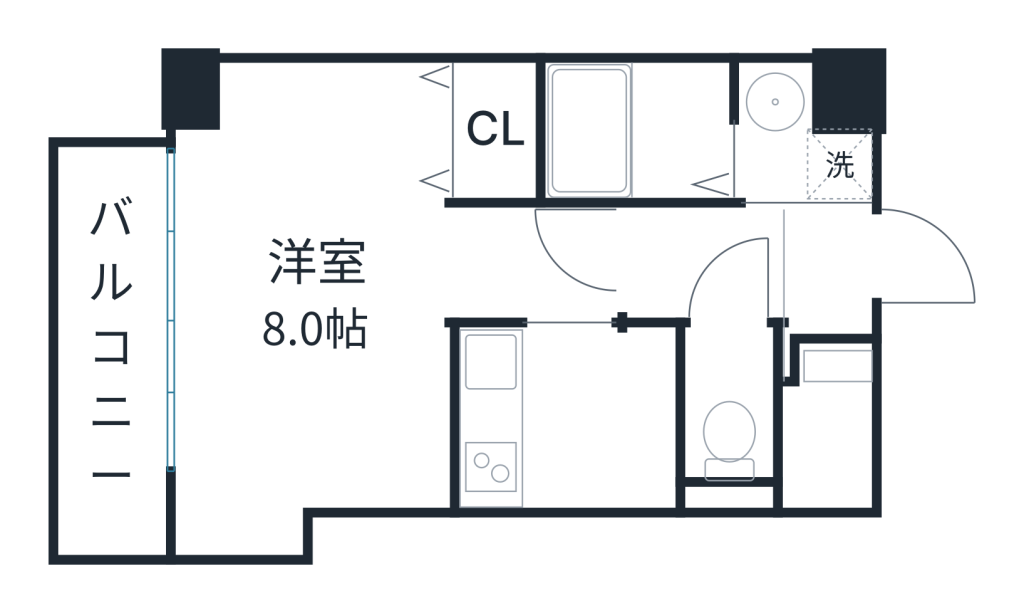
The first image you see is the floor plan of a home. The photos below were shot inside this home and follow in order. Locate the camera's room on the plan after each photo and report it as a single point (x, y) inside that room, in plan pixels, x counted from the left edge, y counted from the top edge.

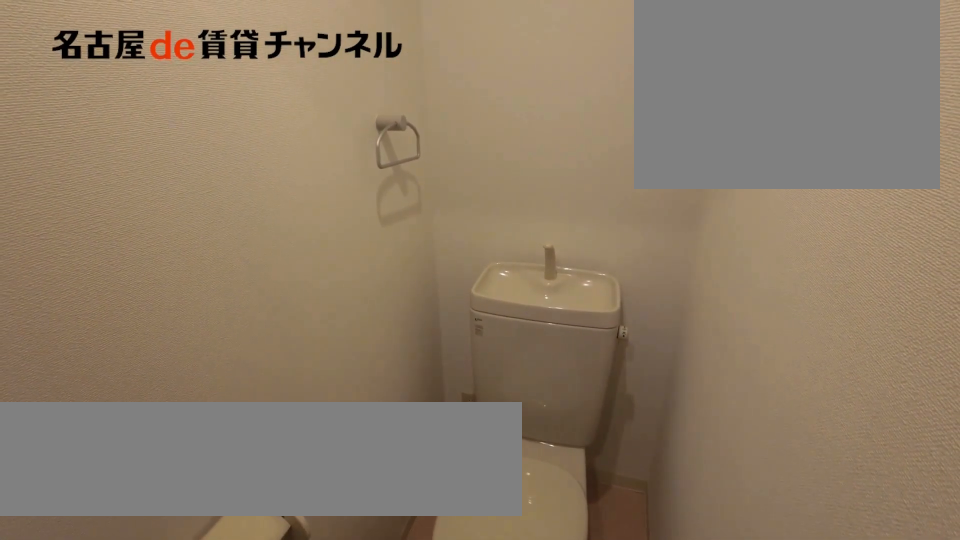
(729, 406)
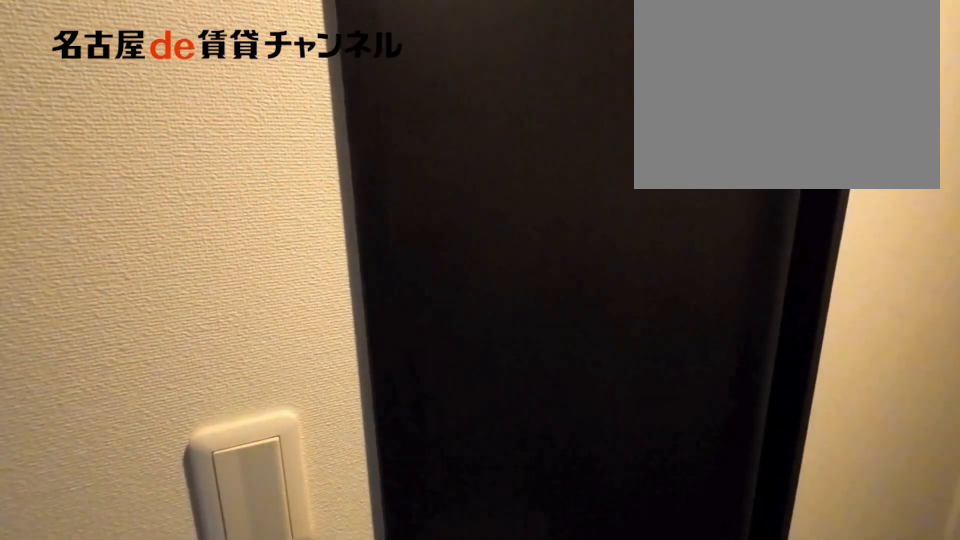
(705, 264)
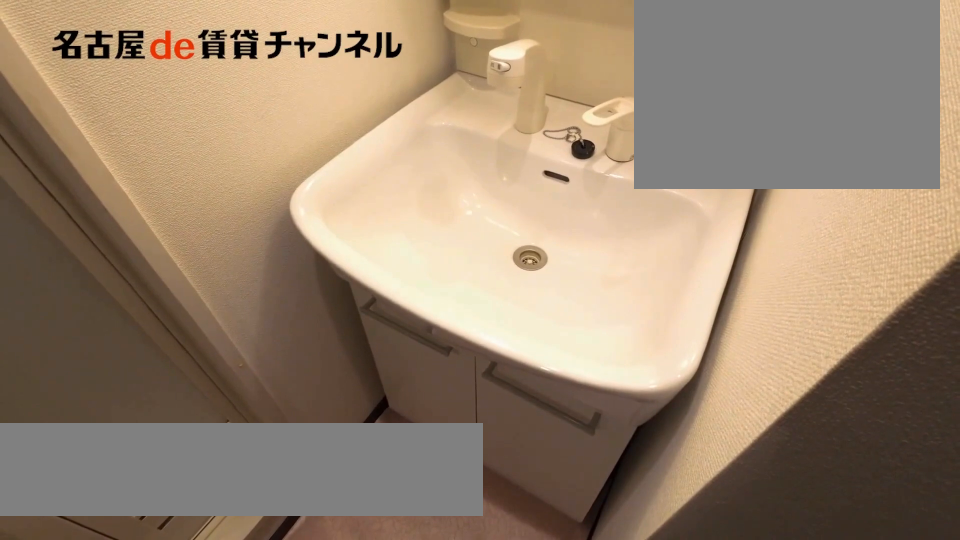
(796, 139)
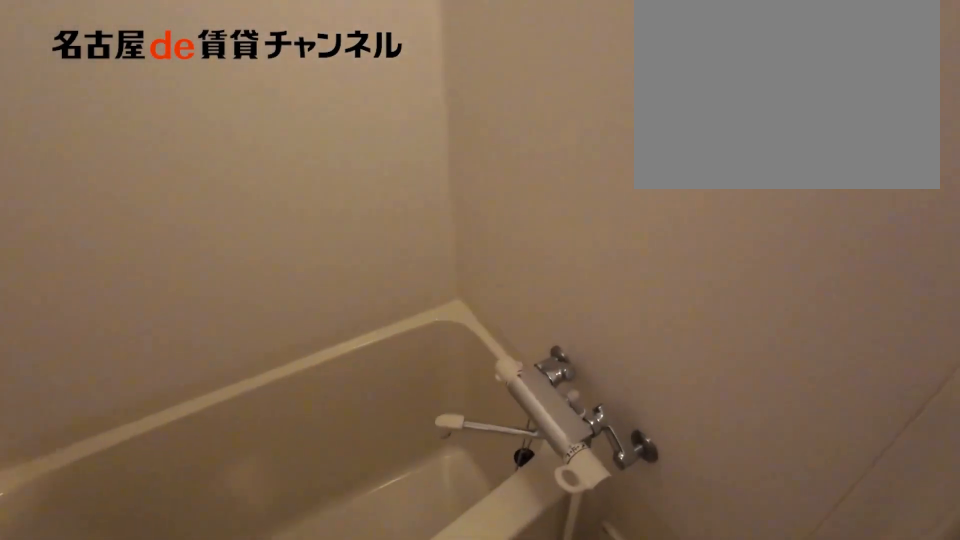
(638, 130)
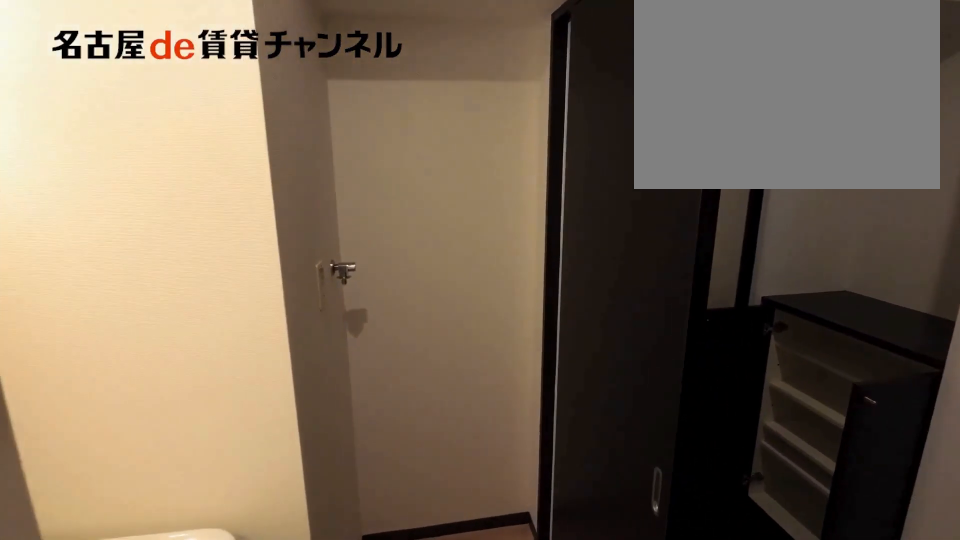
(796, 139)
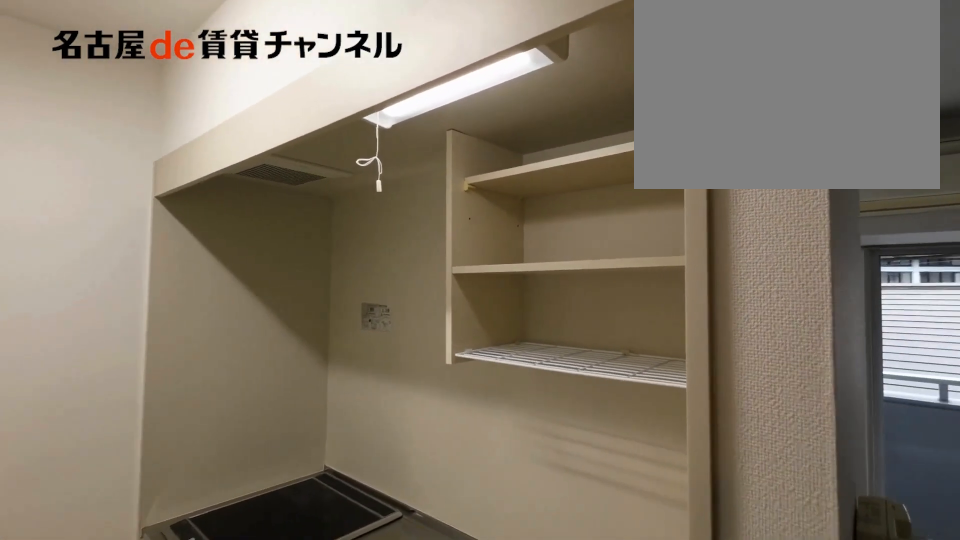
(566, 417)
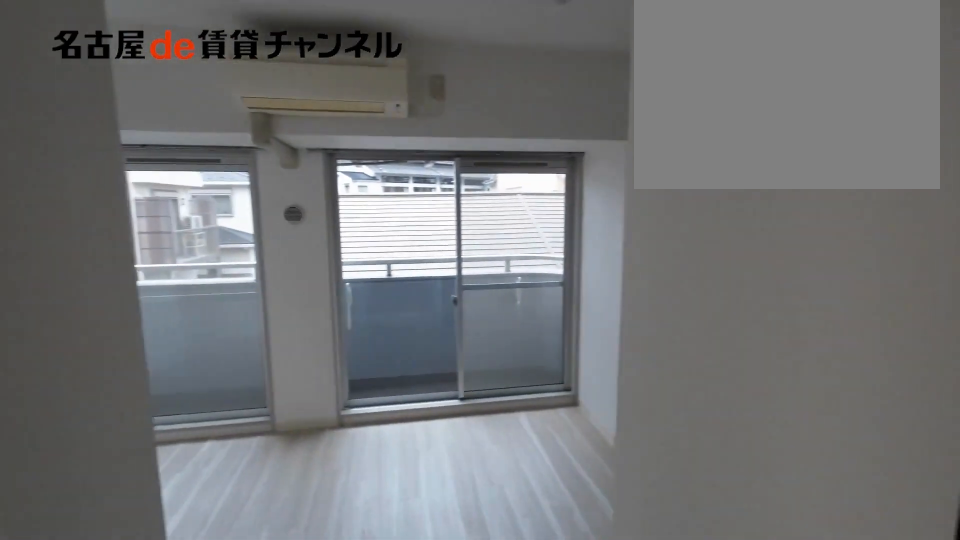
(339, 295)
